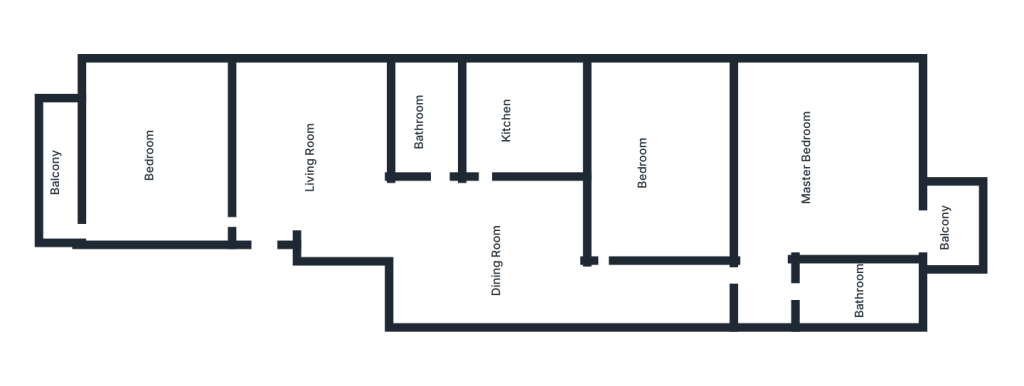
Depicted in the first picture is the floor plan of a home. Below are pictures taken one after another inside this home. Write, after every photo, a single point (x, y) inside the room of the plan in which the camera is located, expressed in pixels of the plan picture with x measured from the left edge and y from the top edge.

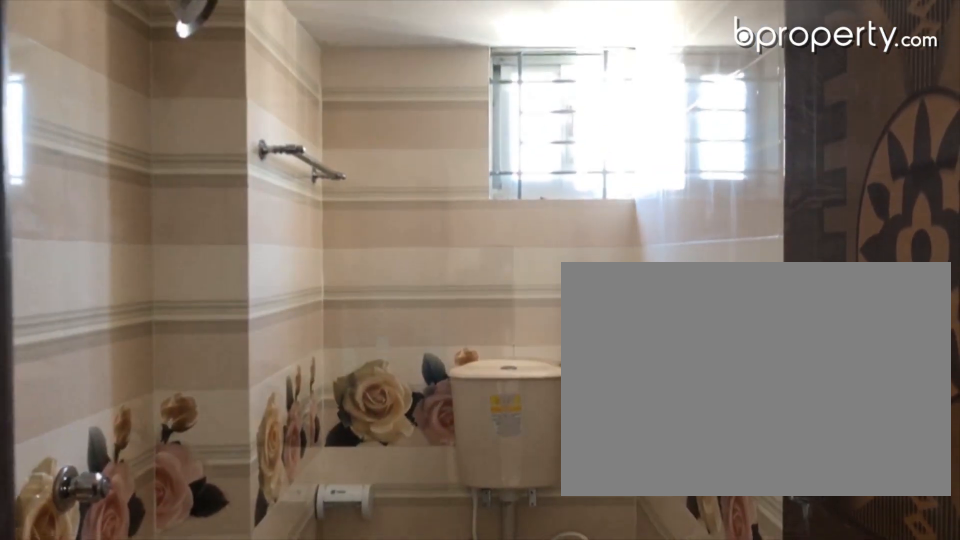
(424, 109)
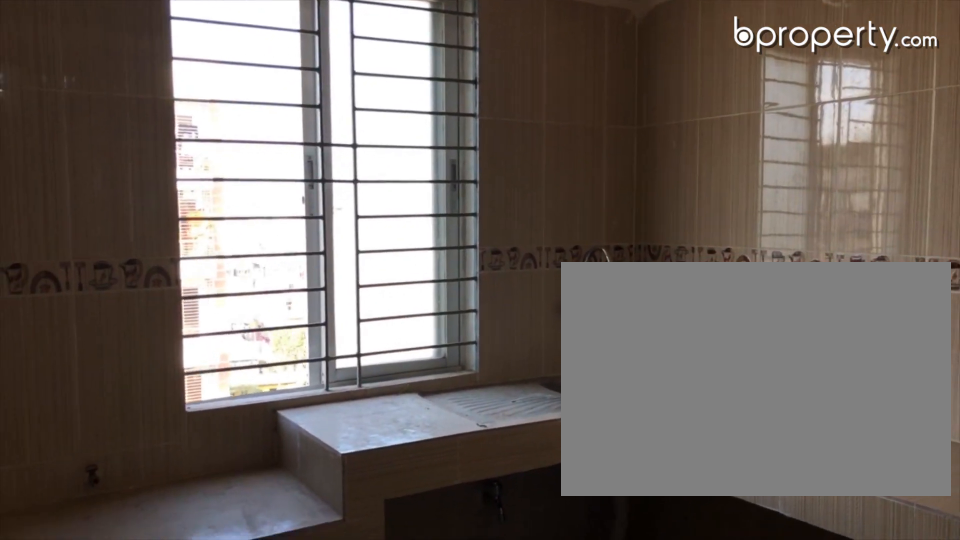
(506, 122)
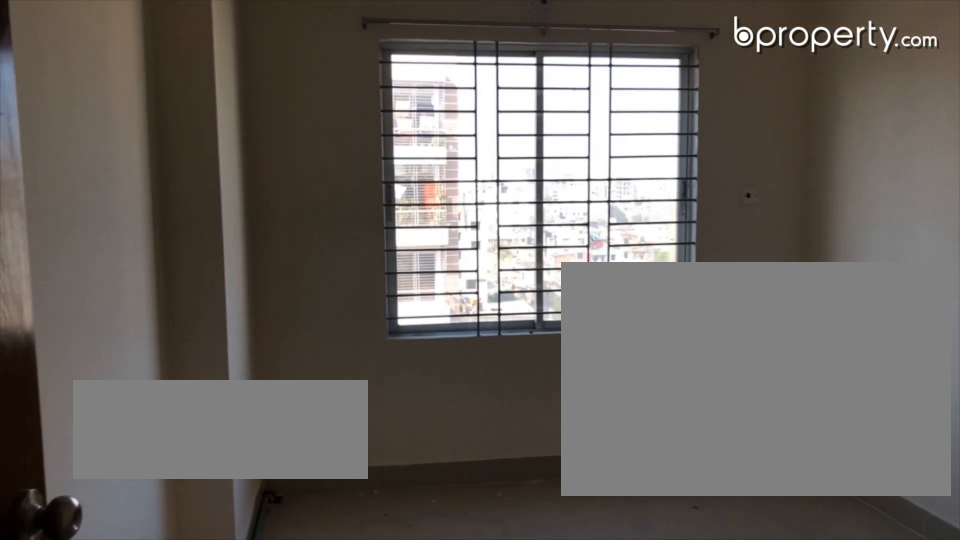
(668, 154)
